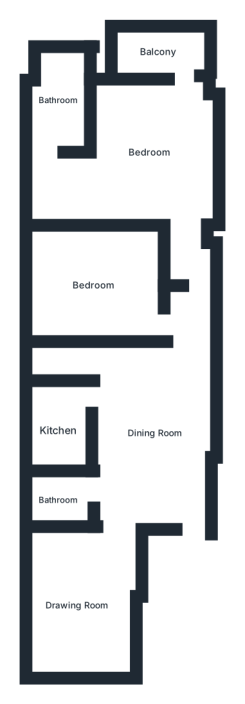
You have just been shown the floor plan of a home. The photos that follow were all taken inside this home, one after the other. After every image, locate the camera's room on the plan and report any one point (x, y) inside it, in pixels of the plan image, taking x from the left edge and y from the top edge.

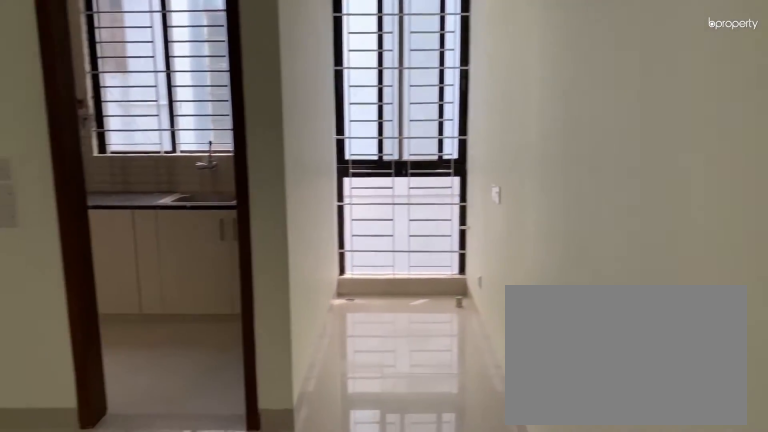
(154, 427)
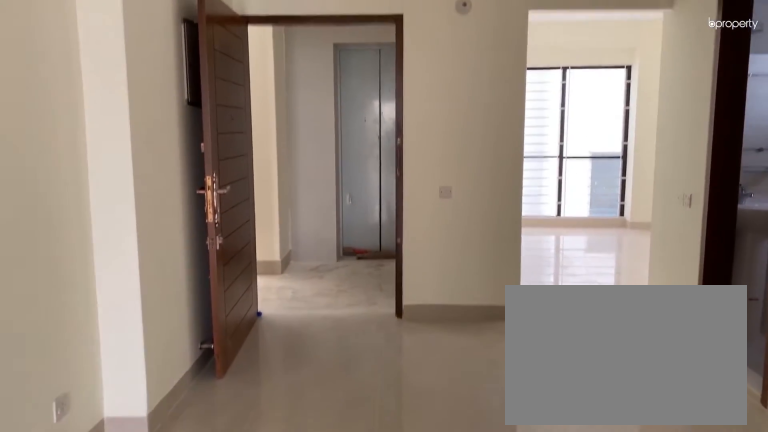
(154, 427)
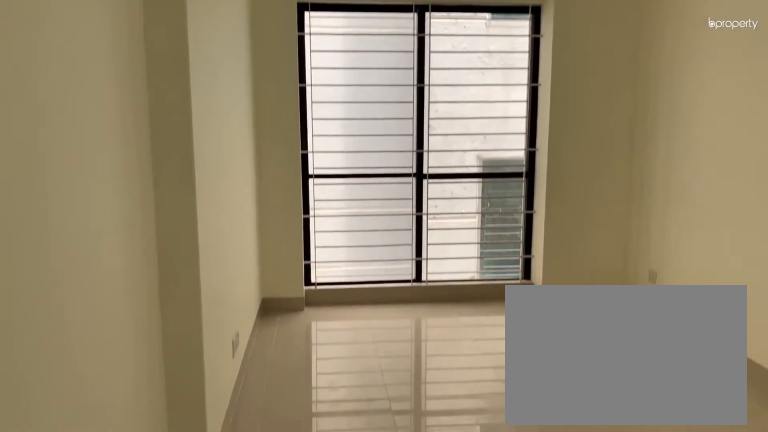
(77, 605)
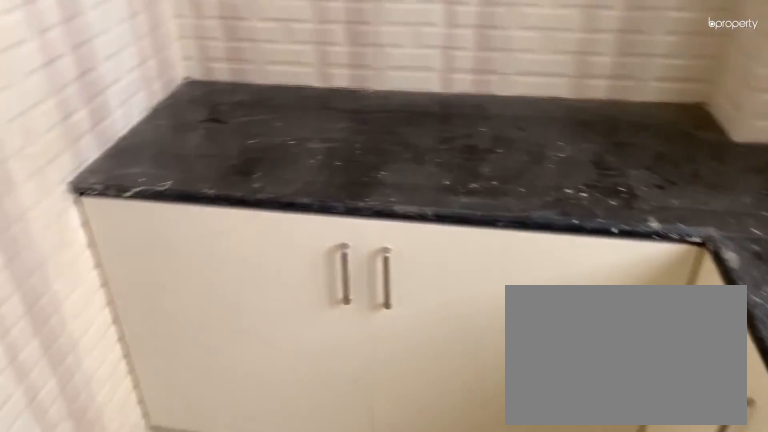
(58, 427)
